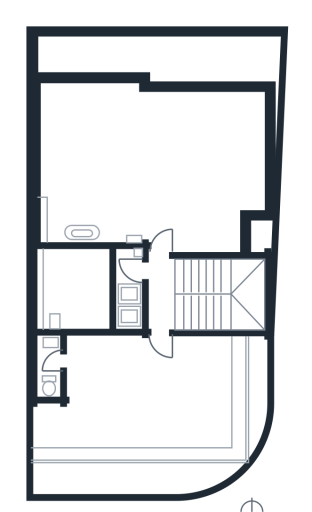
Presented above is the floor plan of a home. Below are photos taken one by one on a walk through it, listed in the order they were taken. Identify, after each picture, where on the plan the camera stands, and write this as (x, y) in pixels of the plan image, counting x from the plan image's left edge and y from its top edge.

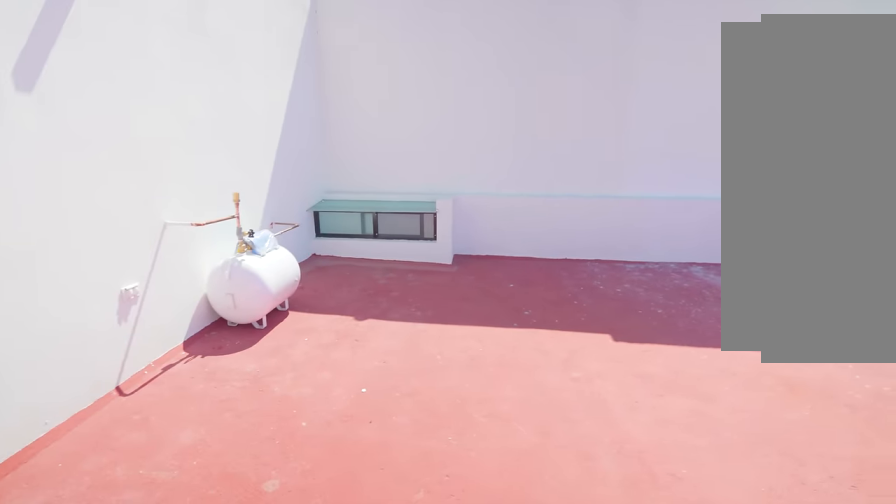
(192, 224)
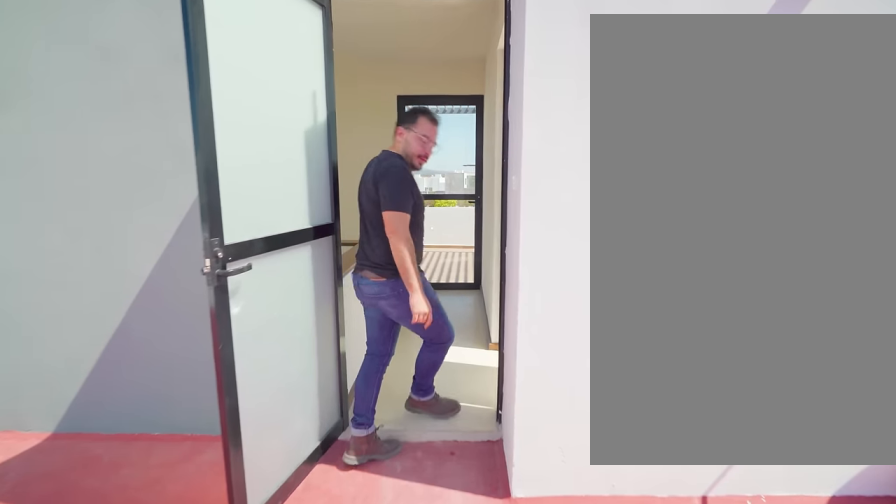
(163, 171)
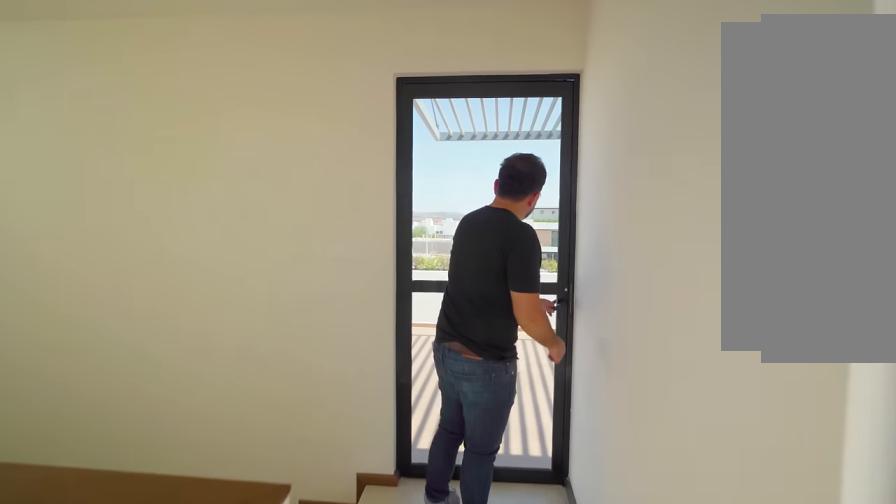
(161, 260)
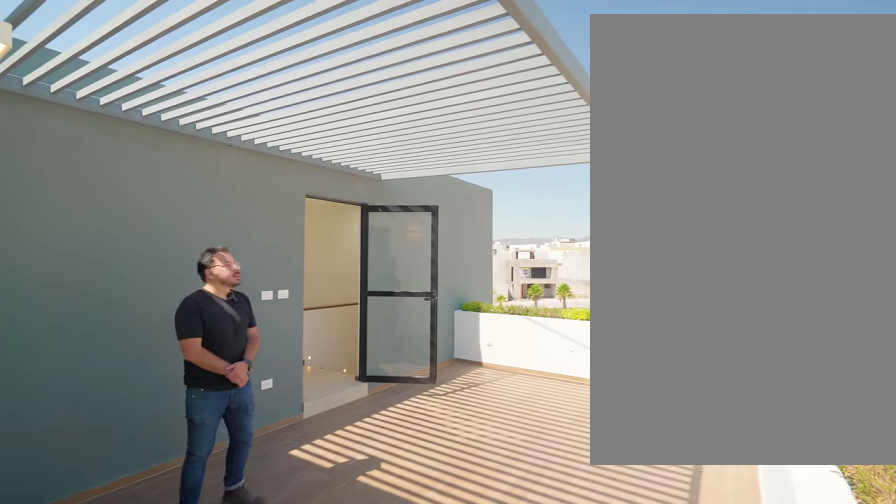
(50, 446)
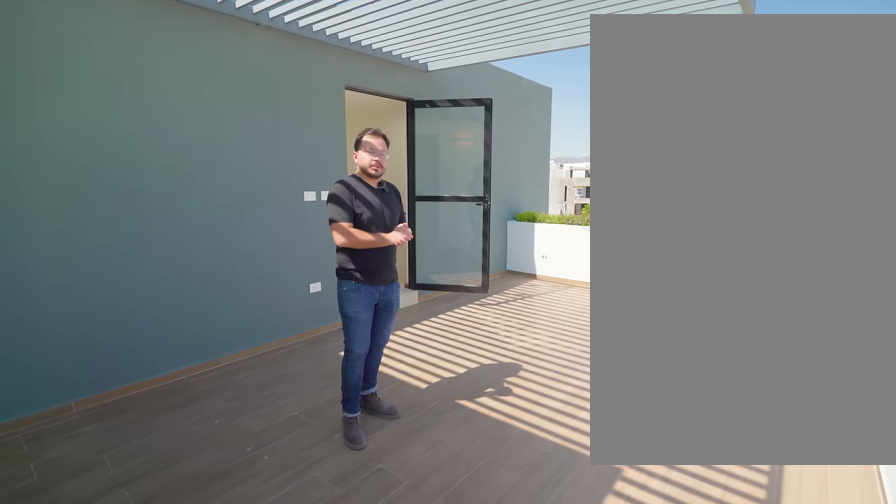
(50, 446)
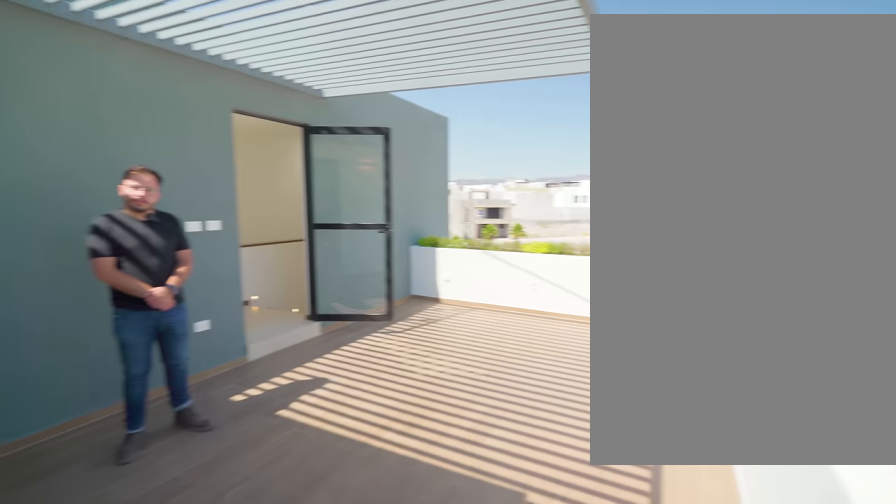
(49, 445)
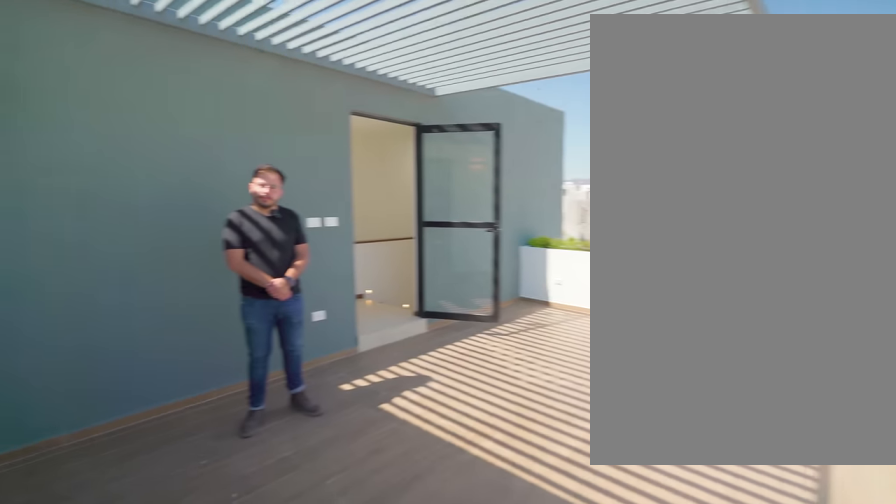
(50, 445)
